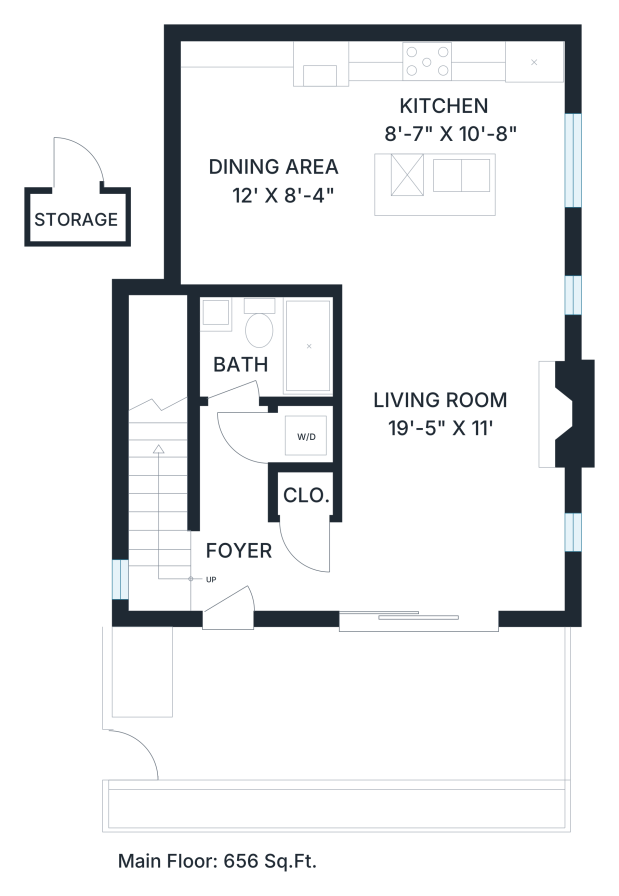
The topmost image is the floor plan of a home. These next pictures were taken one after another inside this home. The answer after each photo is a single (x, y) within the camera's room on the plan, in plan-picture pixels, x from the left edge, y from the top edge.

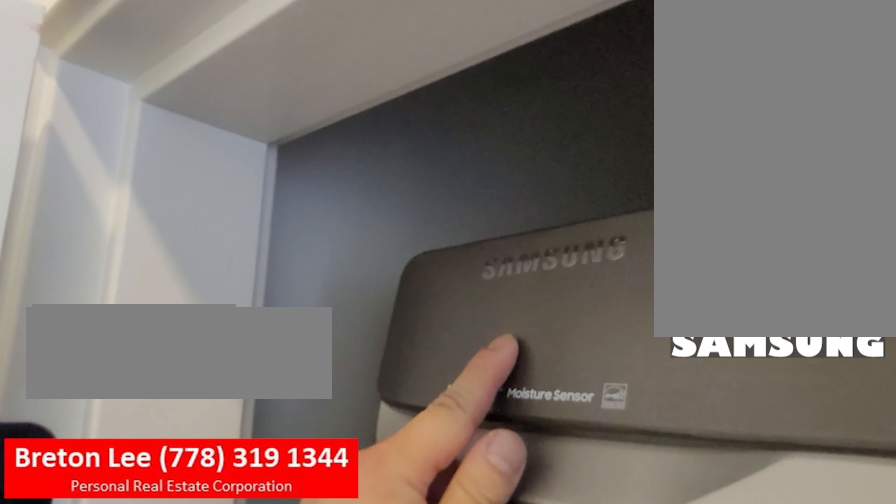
(307, 434)
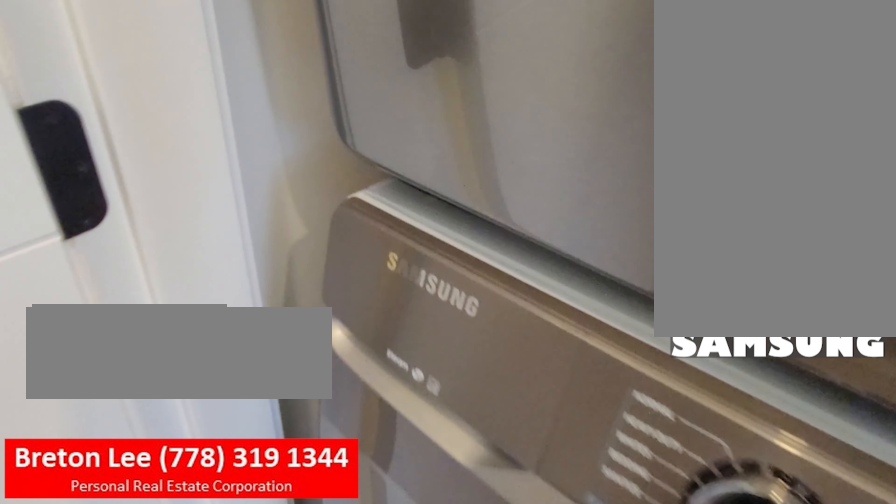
(308, 434)
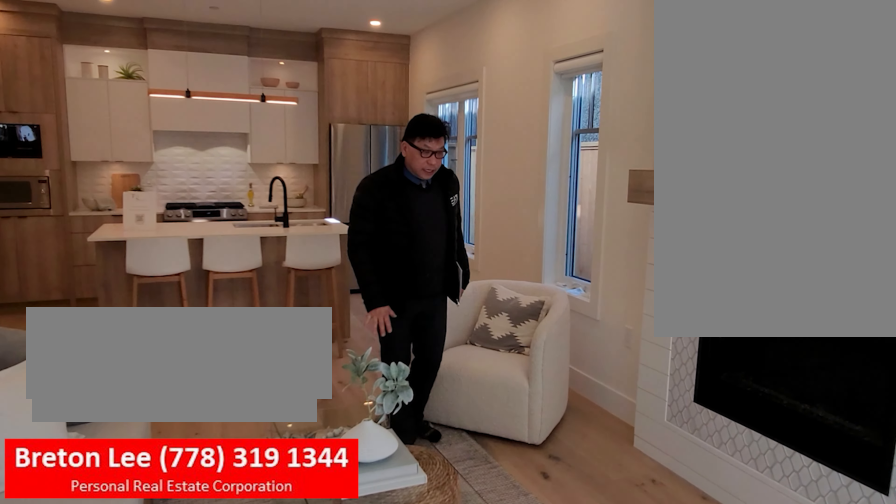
(436, 484)
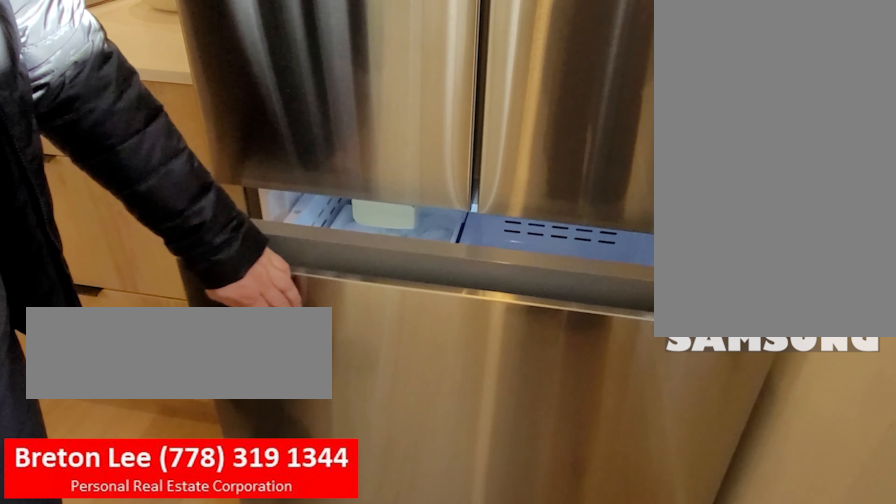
(529, 172)
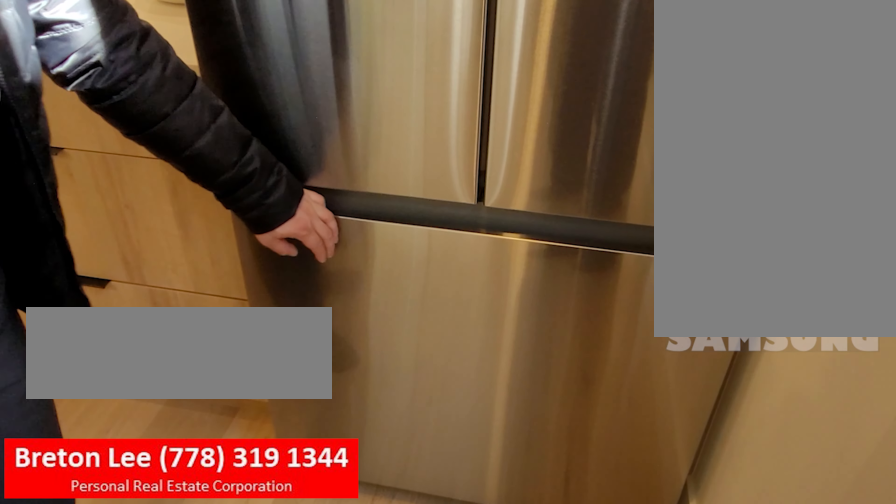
(529, 172)
